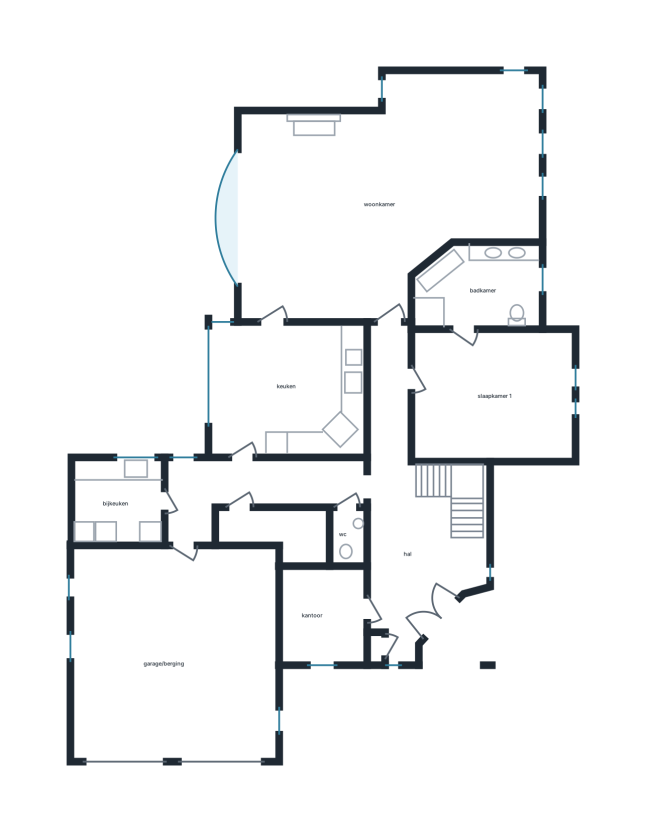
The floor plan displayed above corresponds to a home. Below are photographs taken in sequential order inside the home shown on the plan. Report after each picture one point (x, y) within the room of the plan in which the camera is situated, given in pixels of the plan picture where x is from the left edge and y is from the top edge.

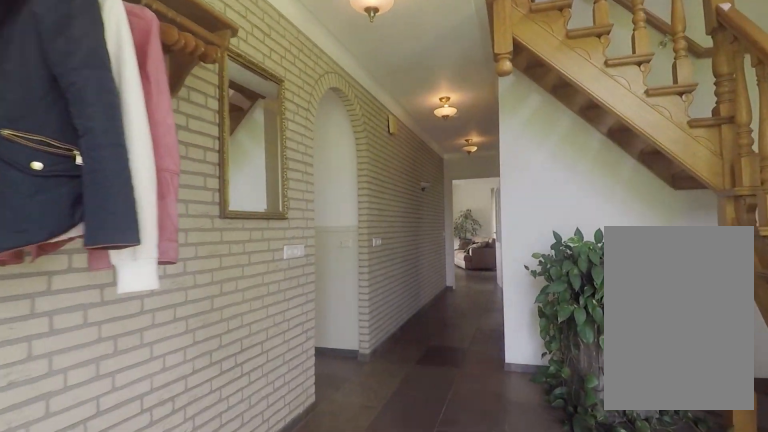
(407, 515)
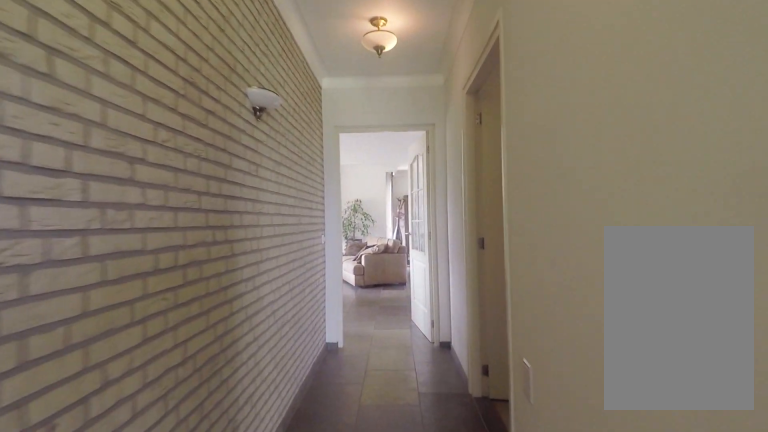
(407, 515)
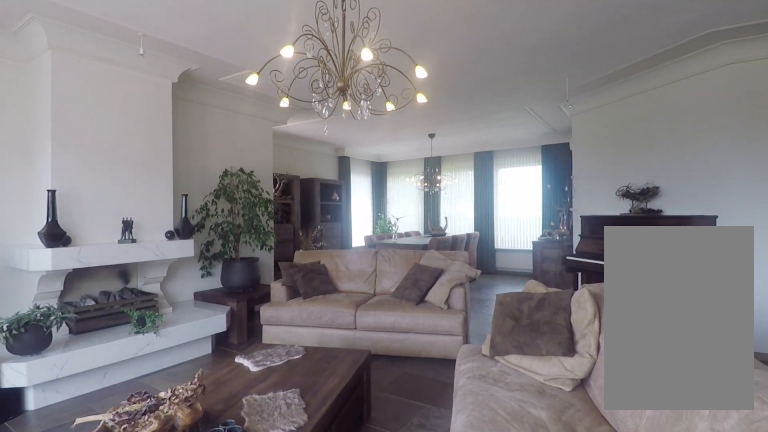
(376, 194)
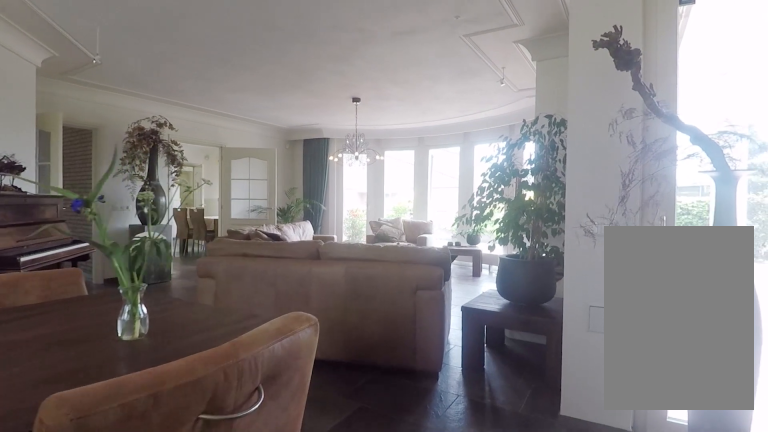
(376, 194)
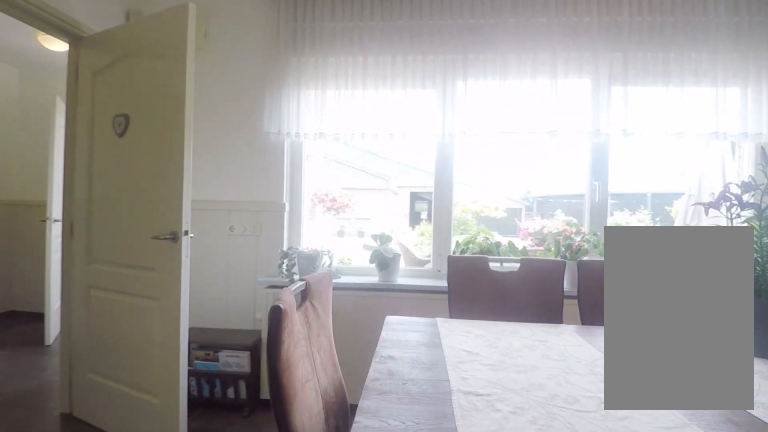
(288, 388)
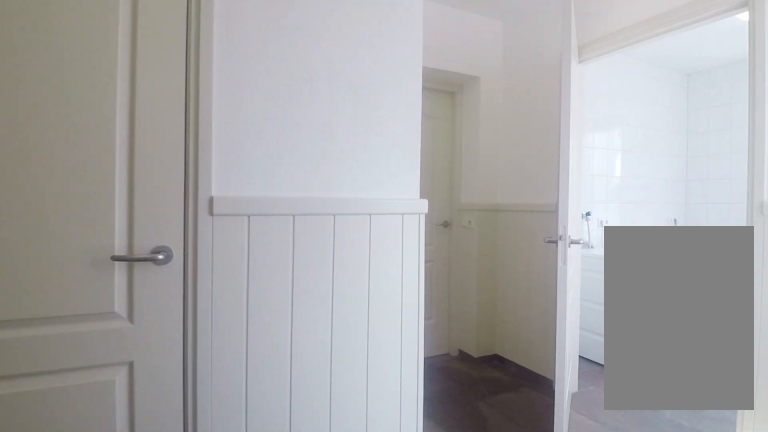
(250, 489)
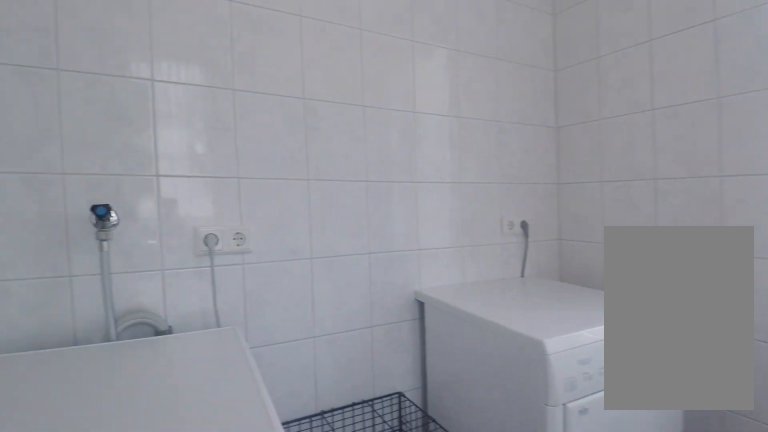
(119, 502)
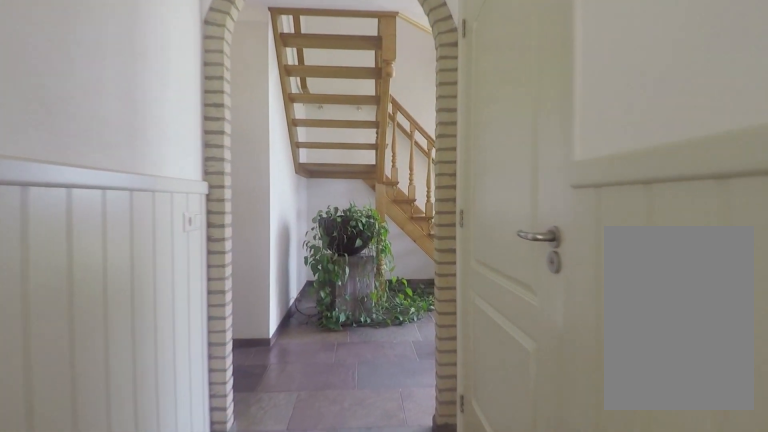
(250, 489)
